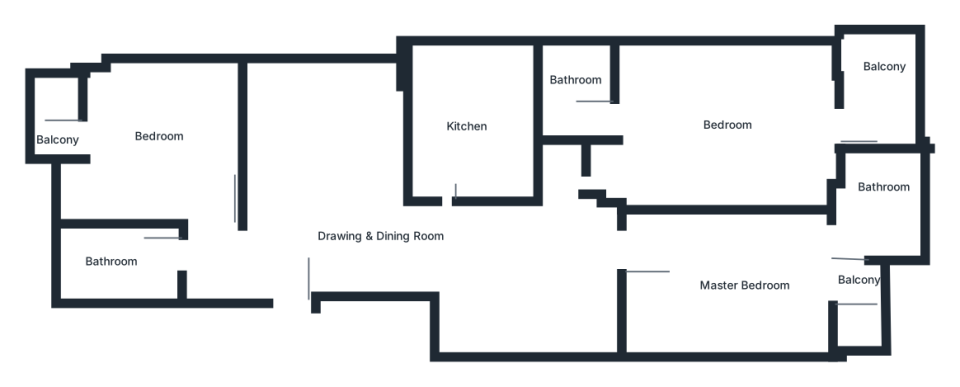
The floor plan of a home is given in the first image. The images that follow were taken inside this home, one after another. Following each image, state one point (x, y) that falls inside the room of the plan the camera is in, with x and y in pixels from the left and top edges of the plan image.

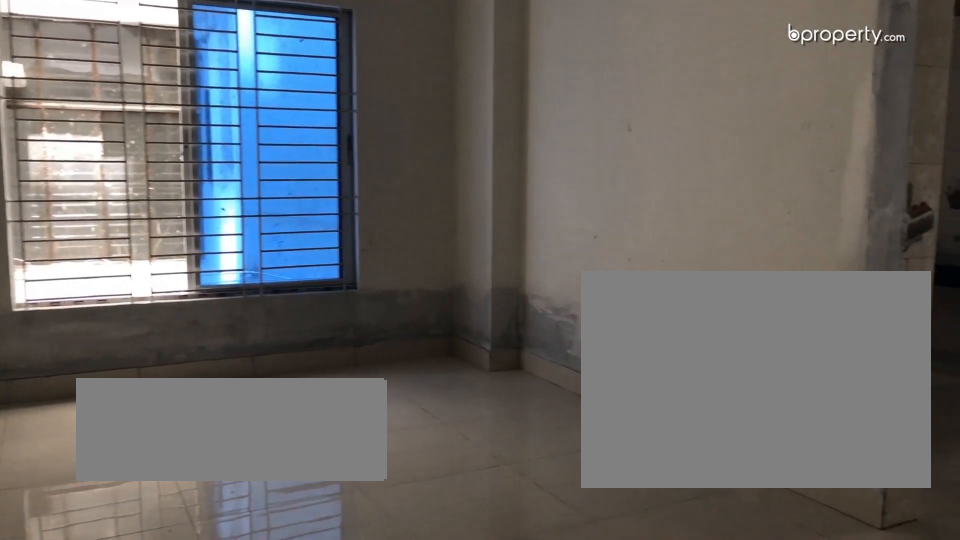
(356, 243)
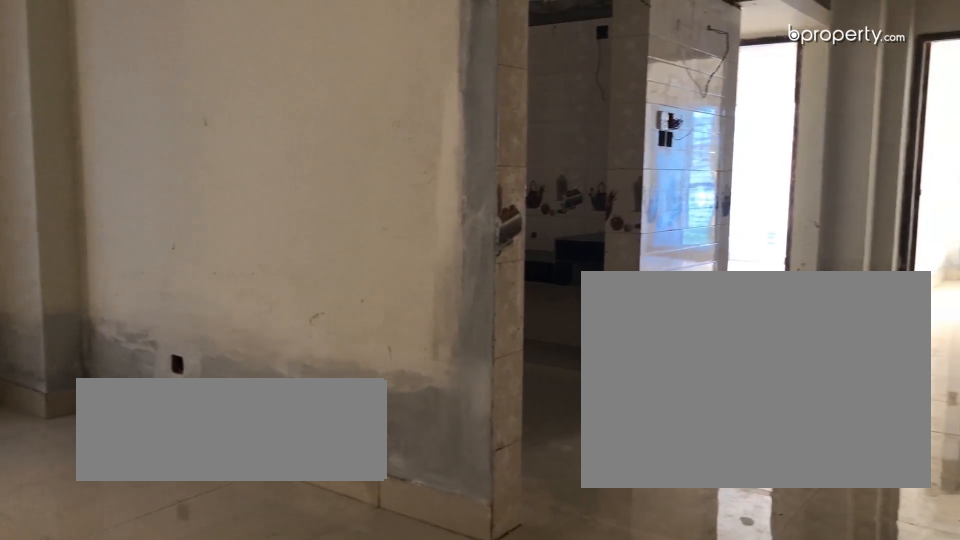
(356, 243)
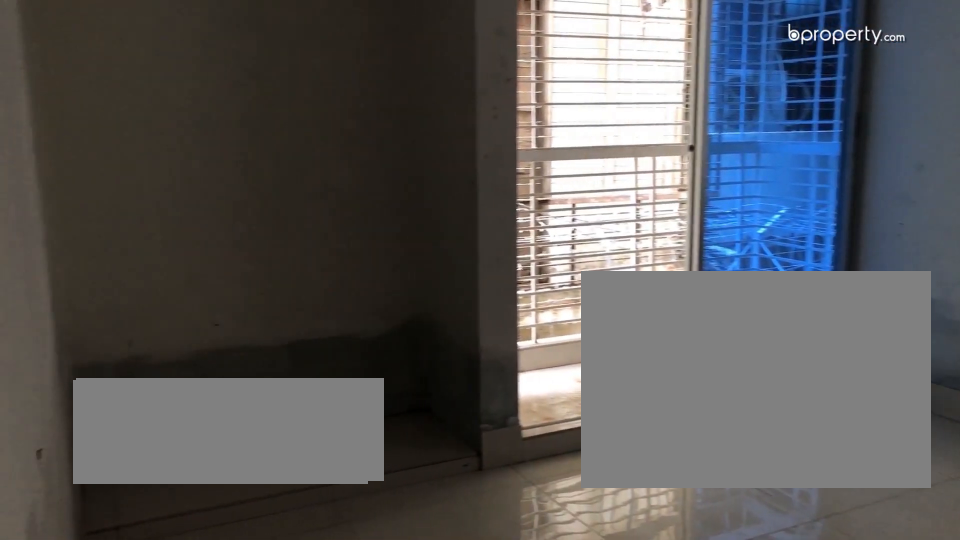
(159, 139)
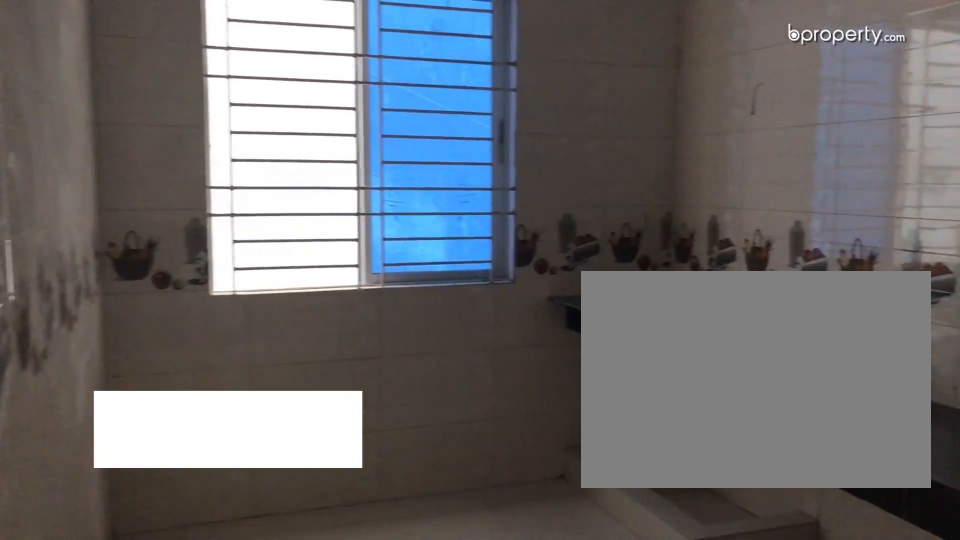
(475, 130)
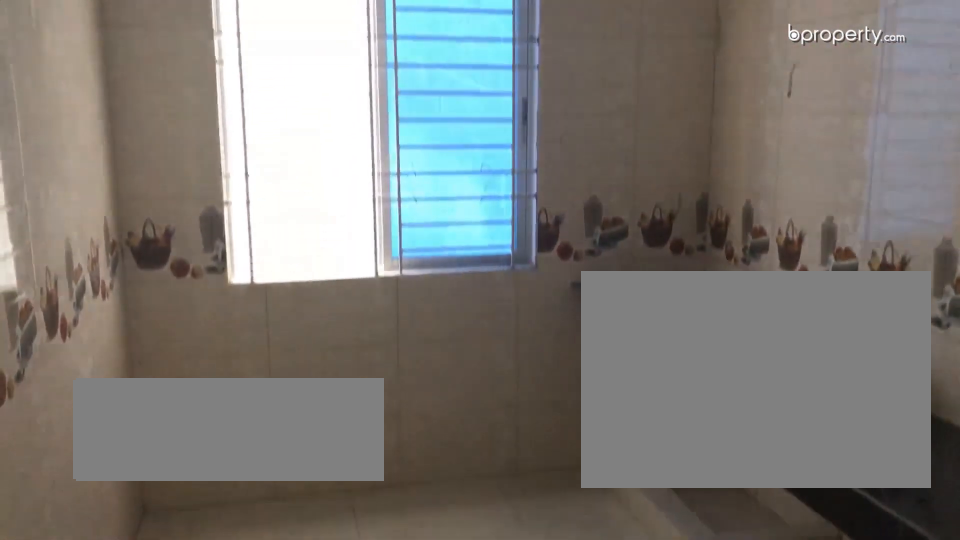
(470, 132)
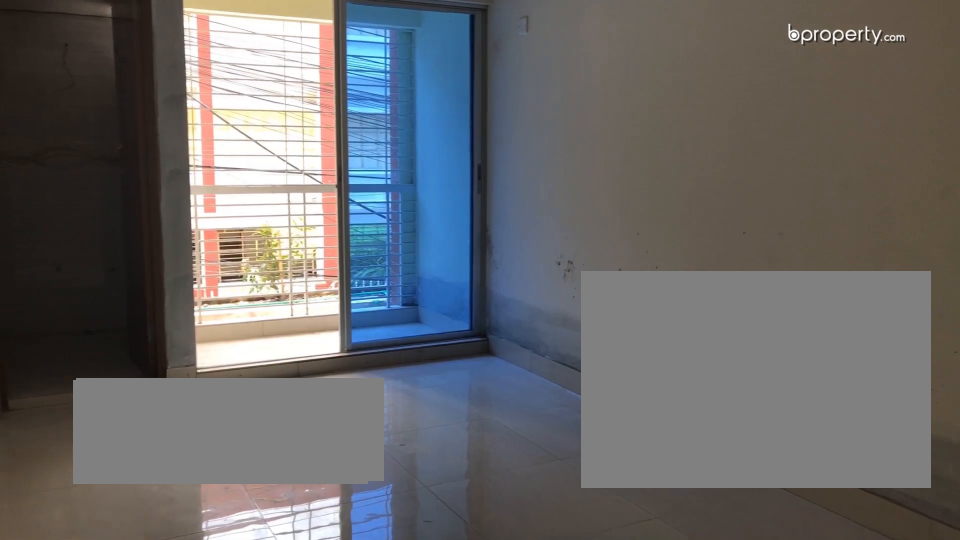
(758, 278)
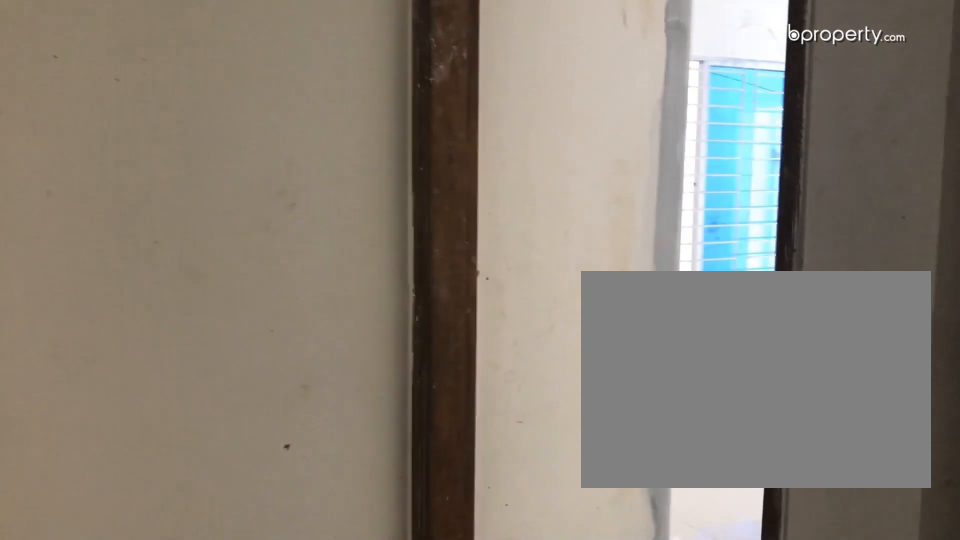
(607, 164)
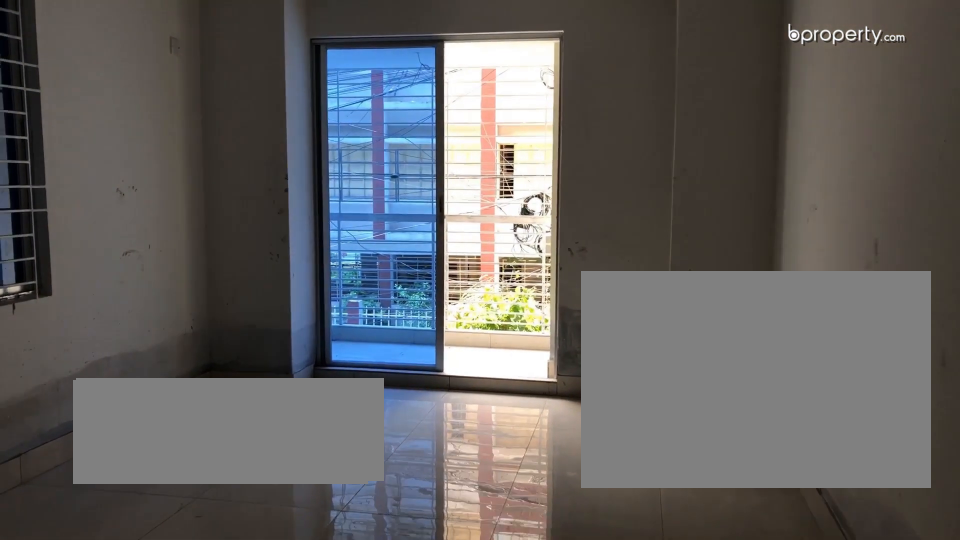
(721, 129)
